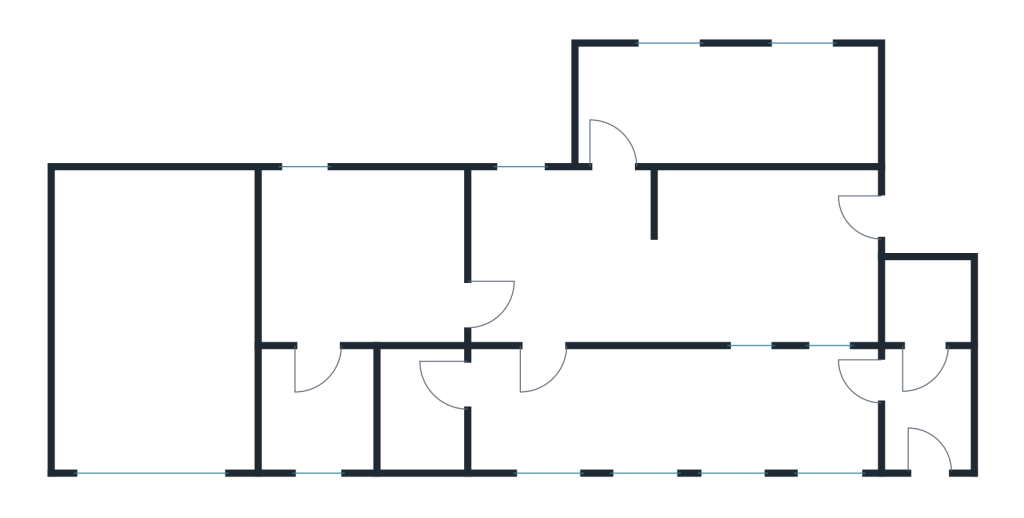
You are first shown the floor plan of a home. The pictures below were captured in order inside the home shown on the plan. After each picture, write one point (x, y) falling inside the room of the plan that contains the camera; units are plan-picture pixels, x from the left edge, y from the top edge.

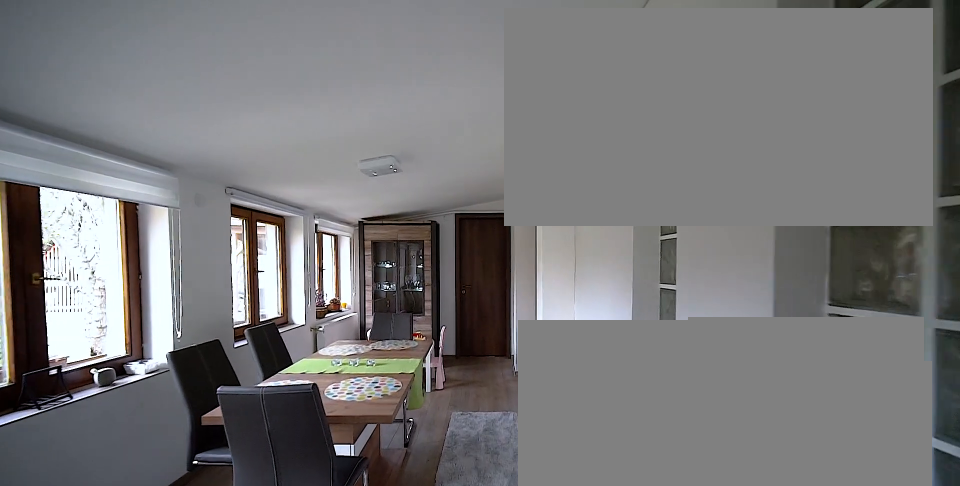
(666, 414)
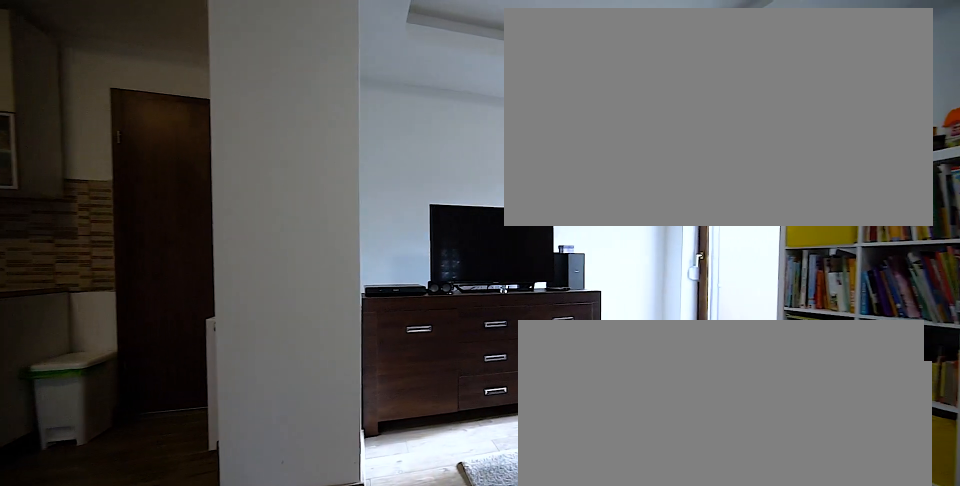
(666, 284)
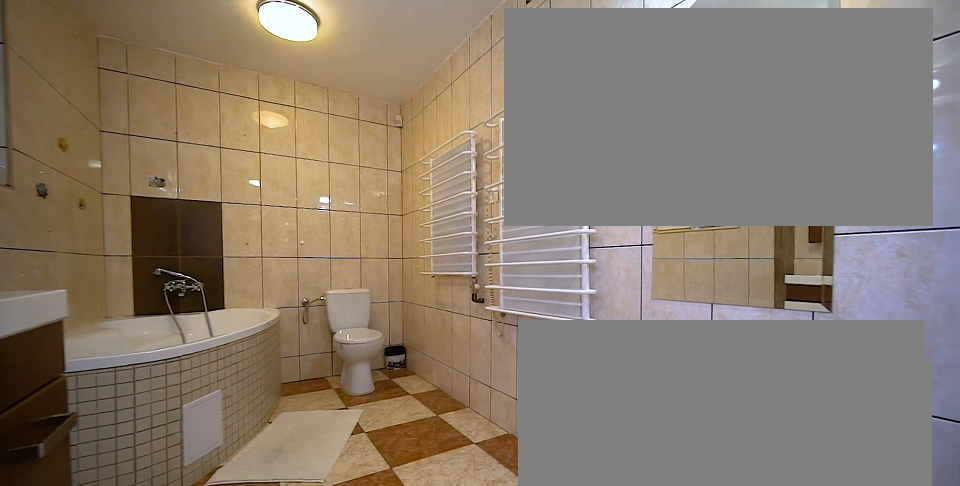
(730, 106)
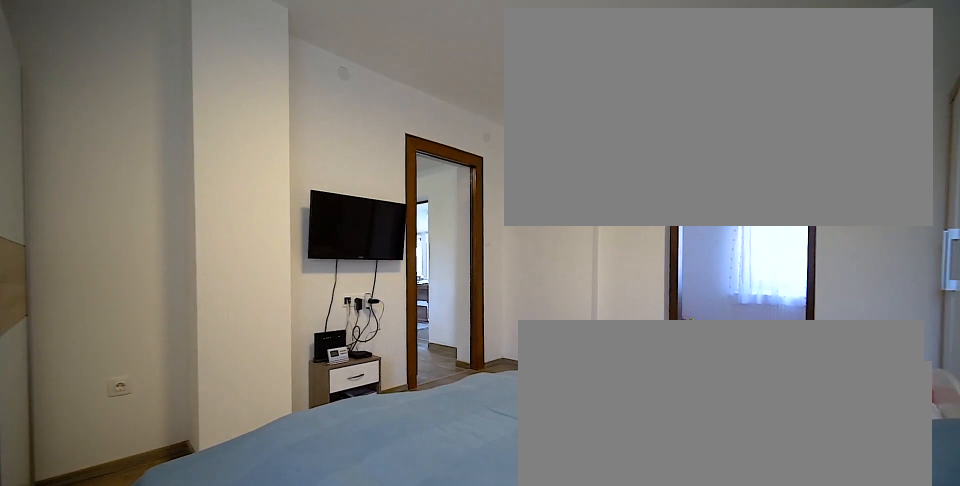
(367, 262)
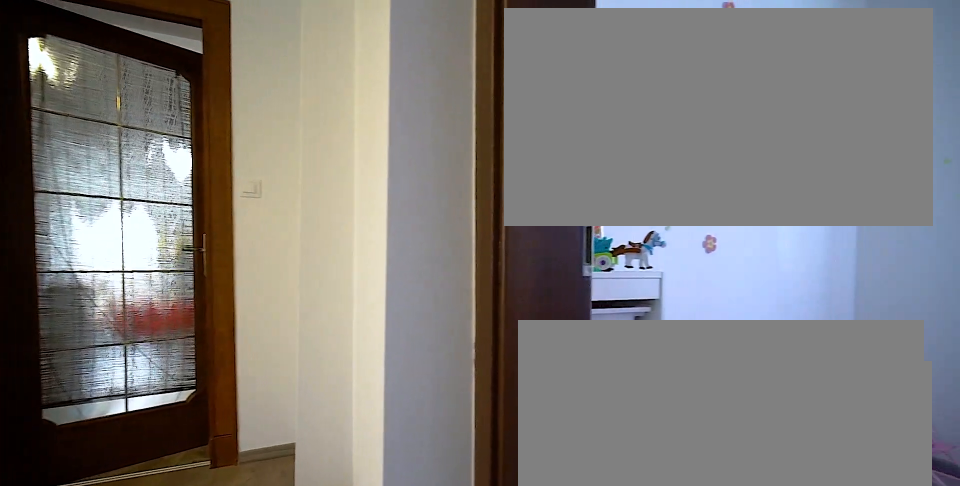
(318, 412)
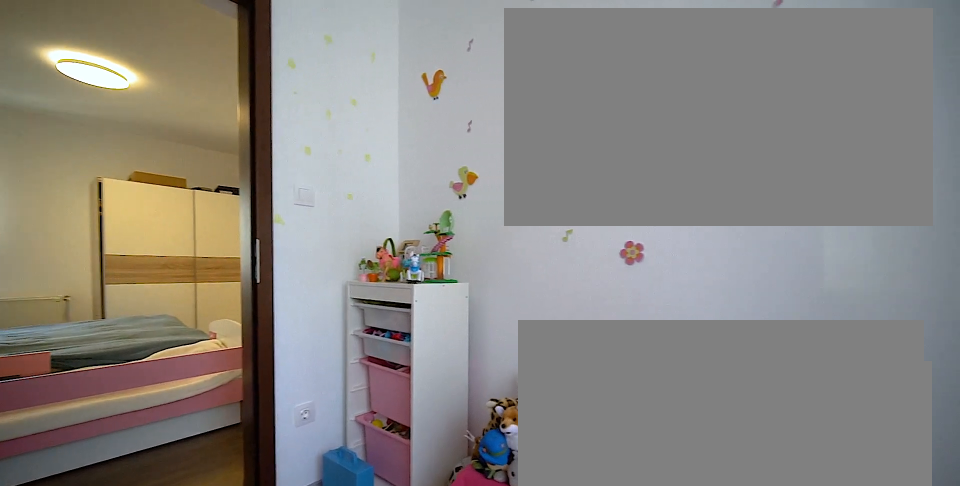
(318, 412)
